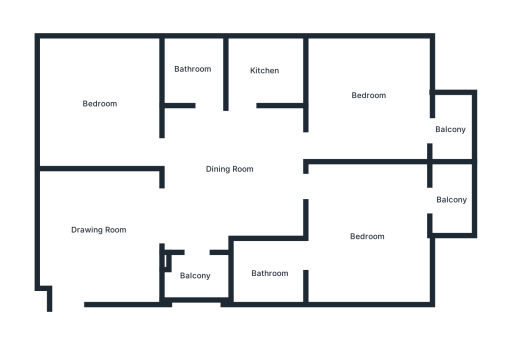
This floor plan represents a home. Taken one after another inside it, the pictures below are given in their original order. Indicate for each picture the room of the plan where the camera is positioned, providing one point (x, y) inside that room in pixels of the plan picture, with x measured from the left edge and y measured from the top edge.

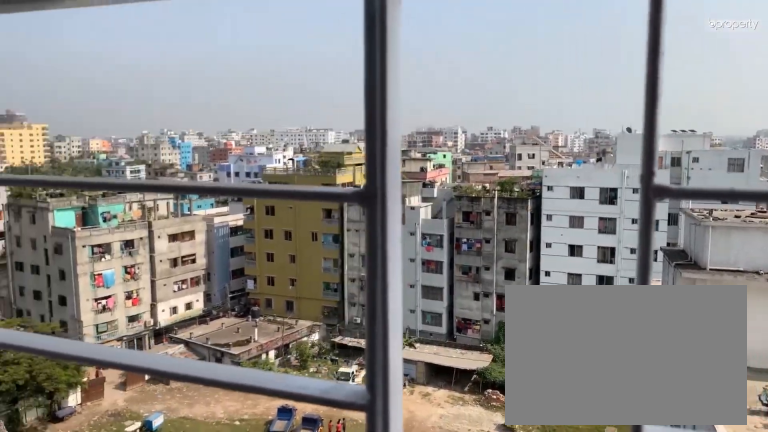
(451, 130)
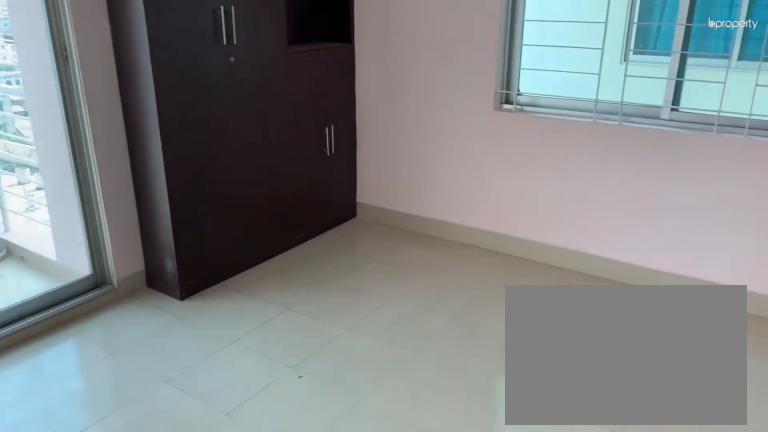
(367, 239)
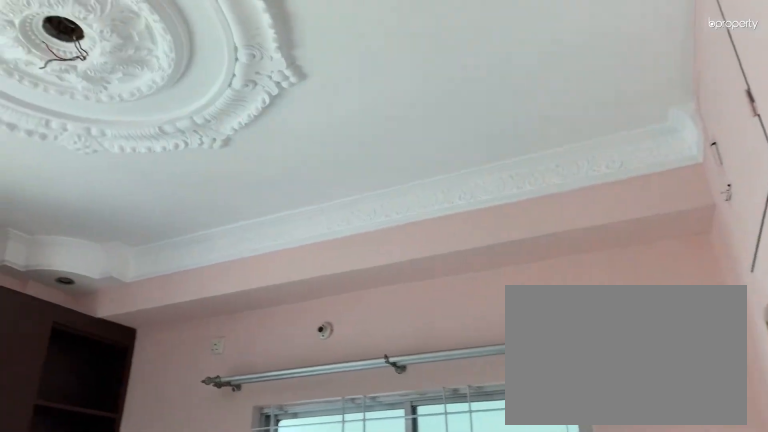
(367, 239)
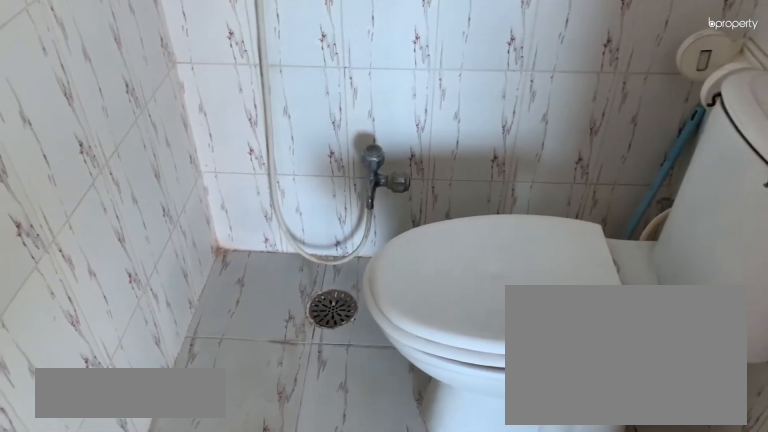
(266, 275)
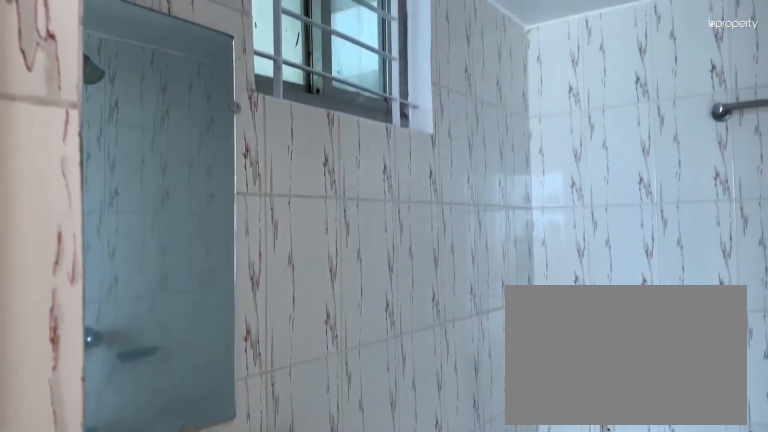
(266, 275)
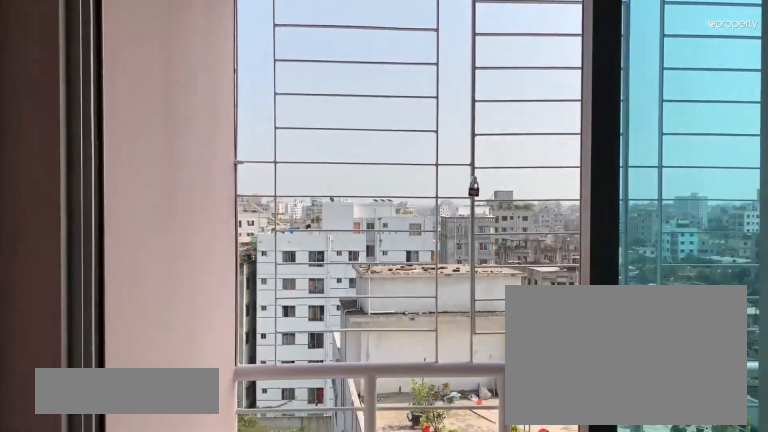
(453, 202)
